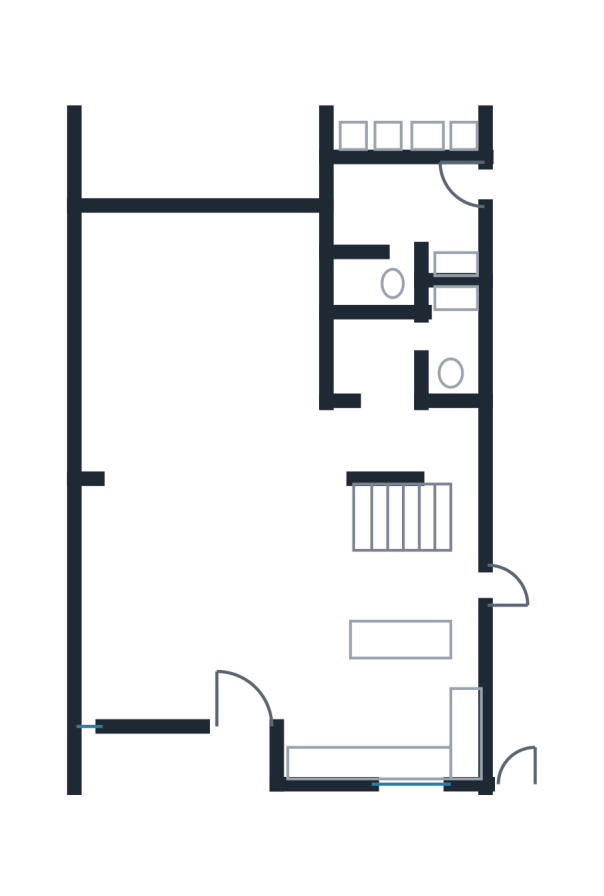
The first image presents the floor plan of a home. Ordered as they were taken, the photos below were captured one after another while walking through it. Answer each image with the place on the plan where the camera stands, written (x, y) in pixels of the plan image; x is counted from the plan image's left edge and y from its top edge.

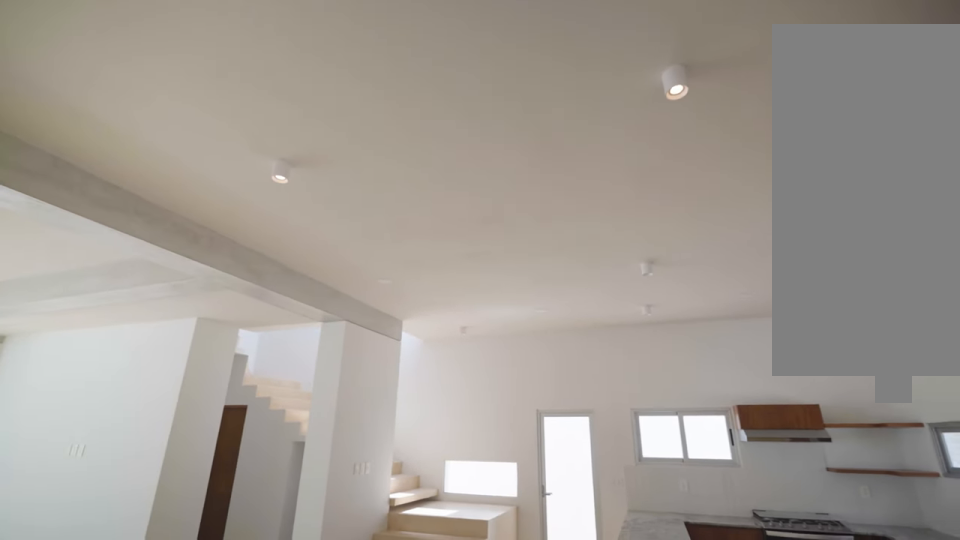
(119, 687)
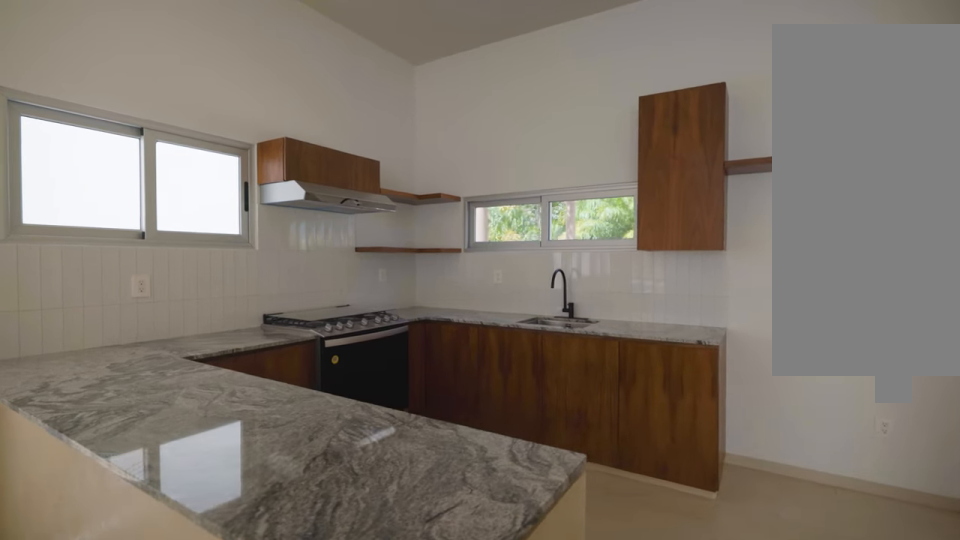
(337, 585)
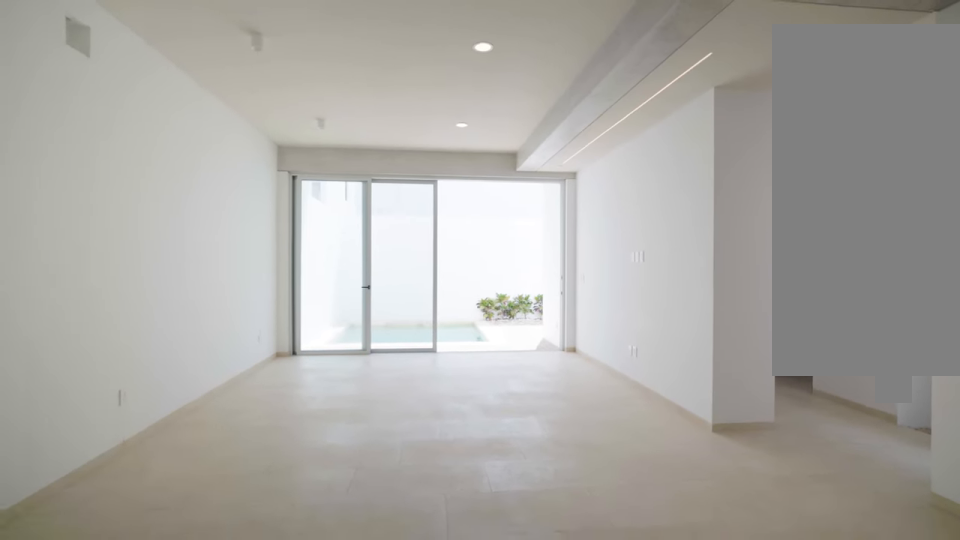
(240, 527)
